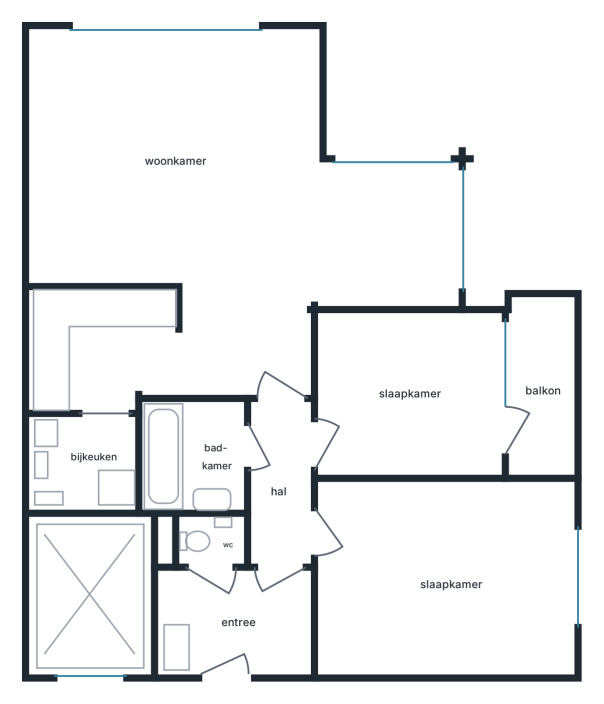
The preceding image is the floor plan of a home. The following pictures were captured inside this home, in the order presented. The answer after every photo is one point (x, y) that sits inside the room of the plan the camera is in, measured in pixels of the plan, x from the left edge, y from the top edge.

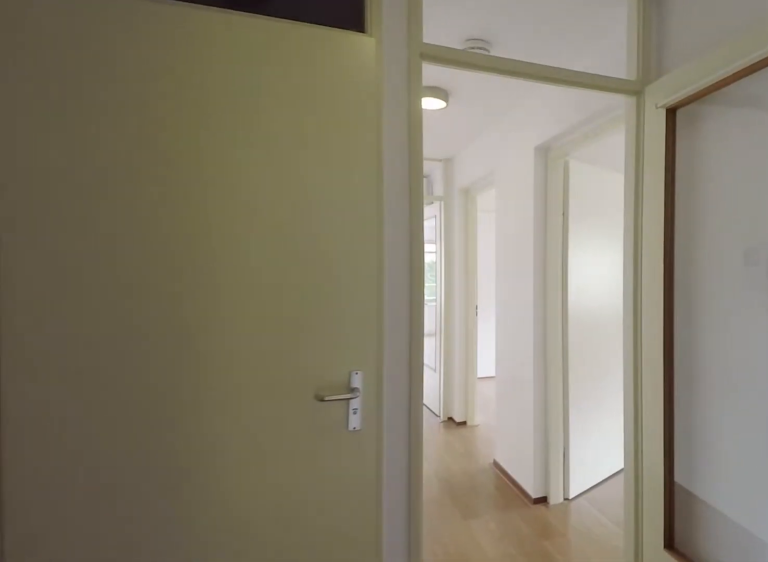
(259, 562)
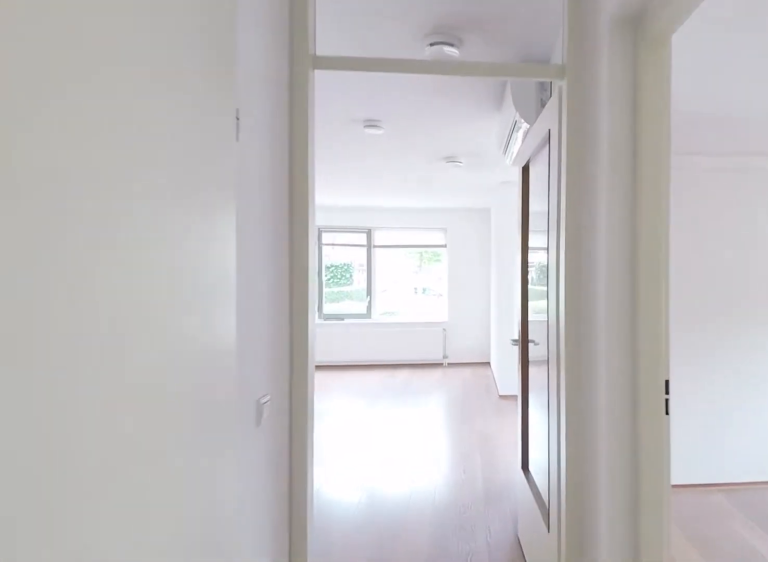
(259, 562)
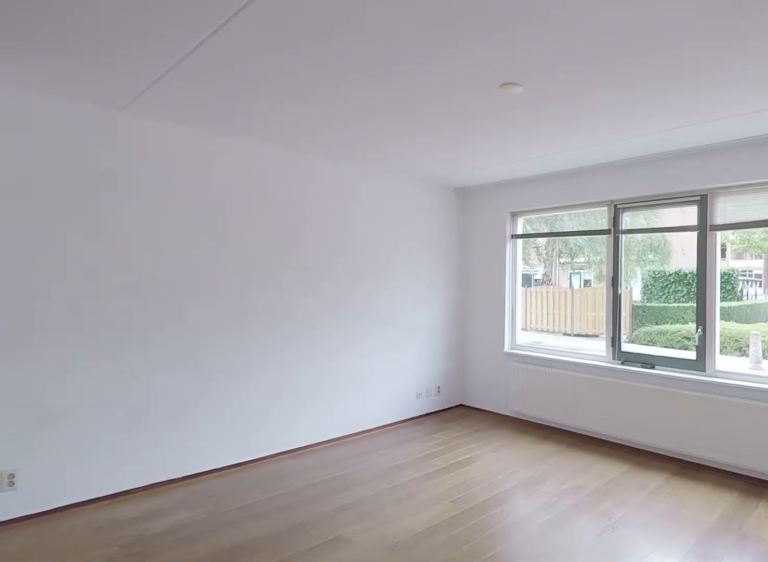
(166, 75)
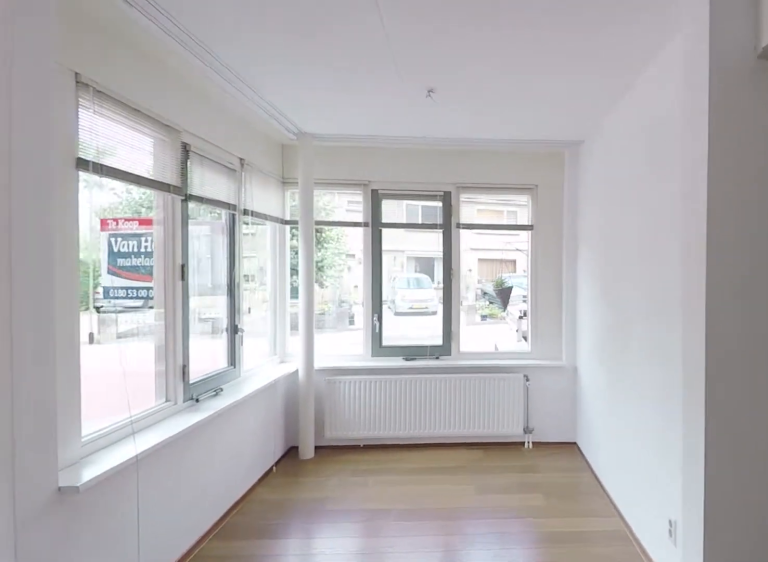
(223, 183)
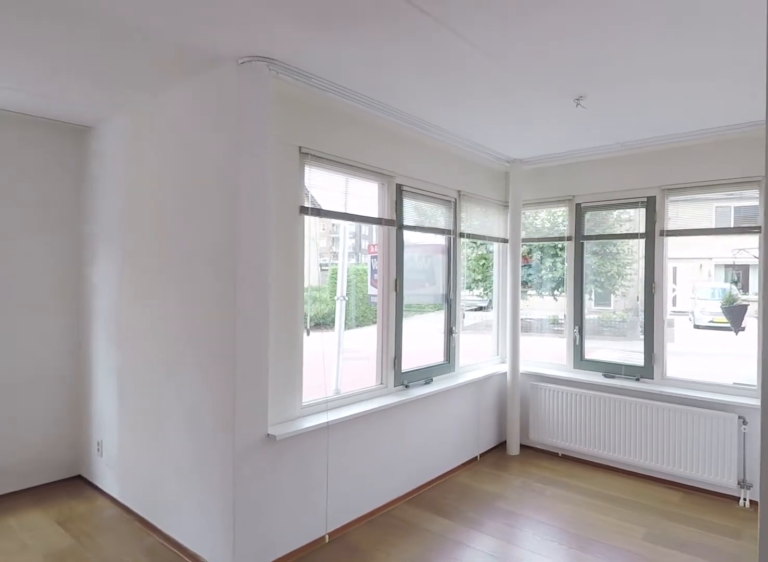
(223, 183)
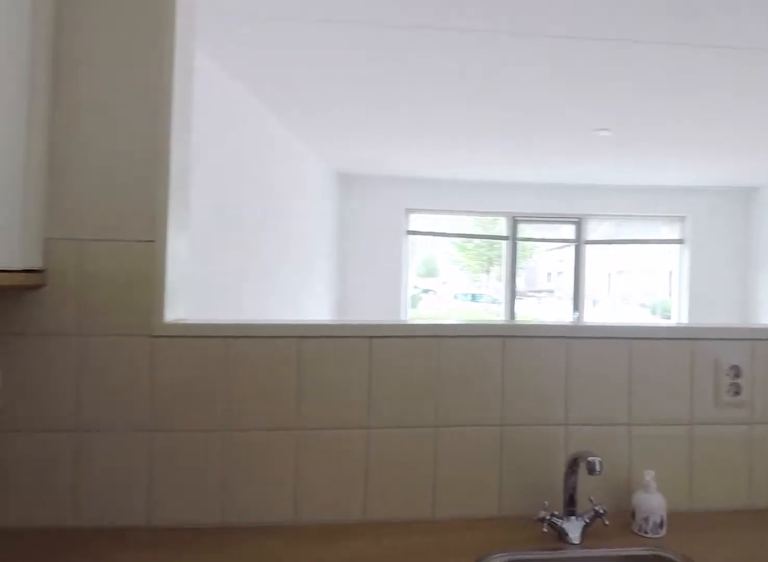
(82, 332)
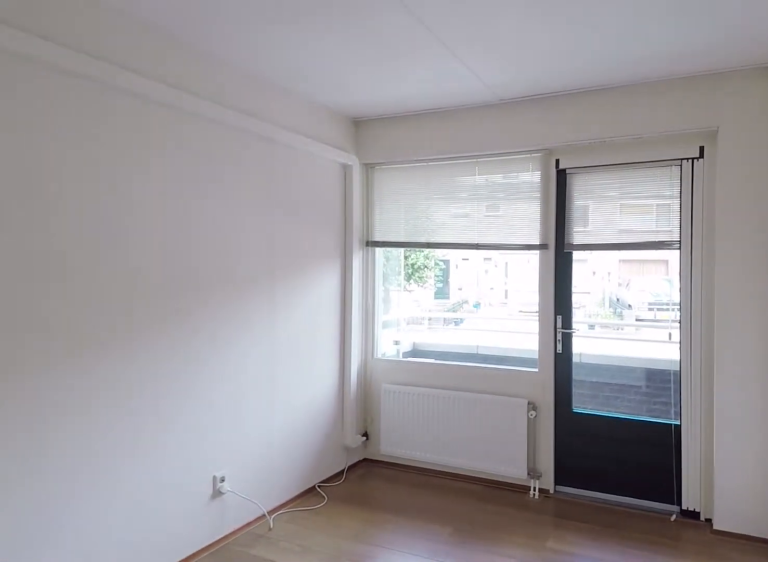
(408, 395)
